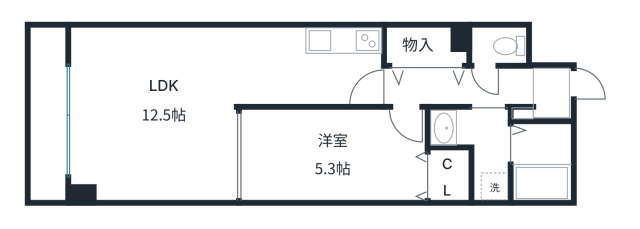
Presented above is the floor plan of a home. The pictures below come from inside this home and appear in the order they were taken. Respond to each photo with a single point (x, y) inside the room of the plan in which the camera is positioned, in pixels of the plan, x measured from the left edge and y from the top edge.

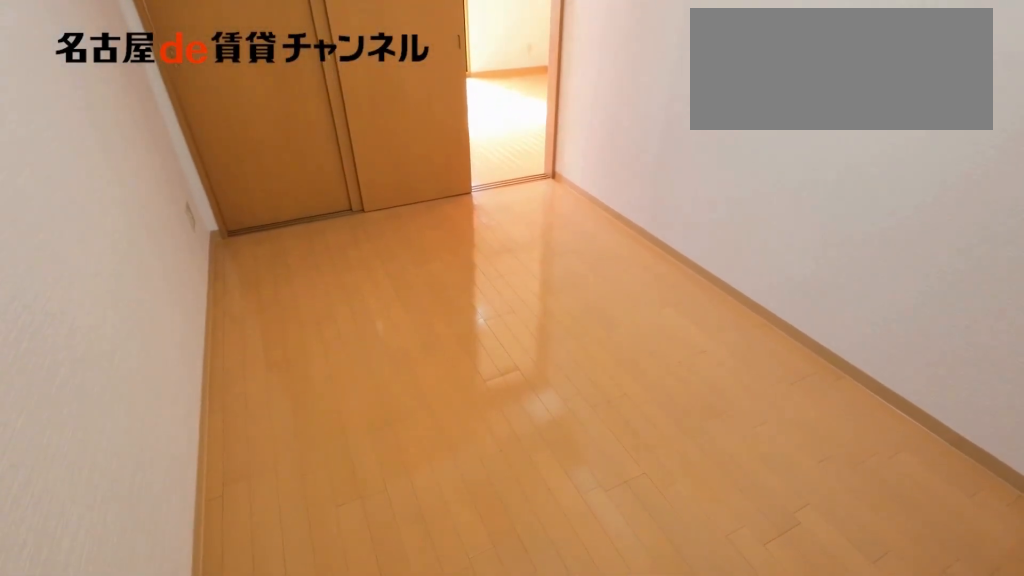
(333, 155)
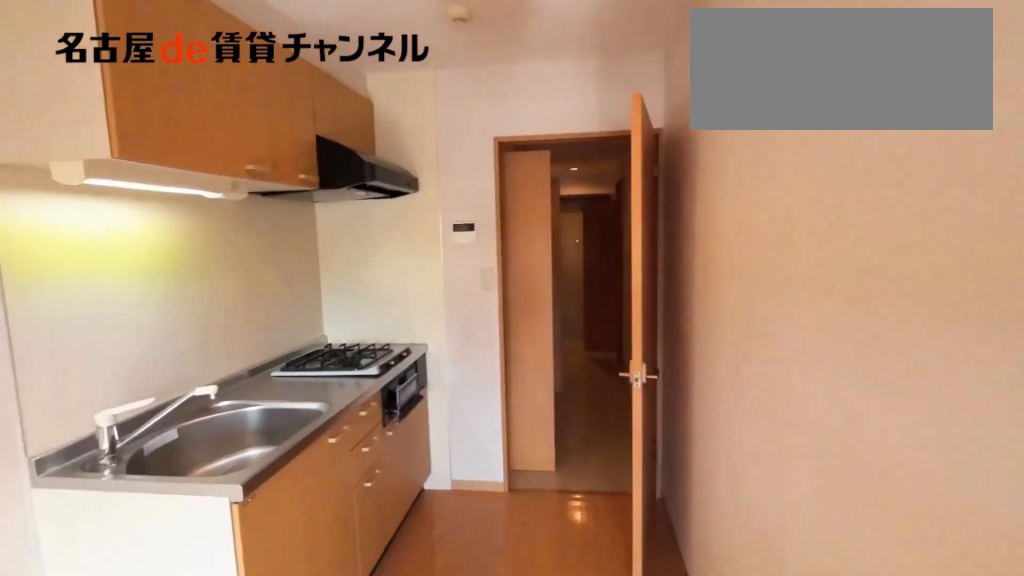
(307, 80)
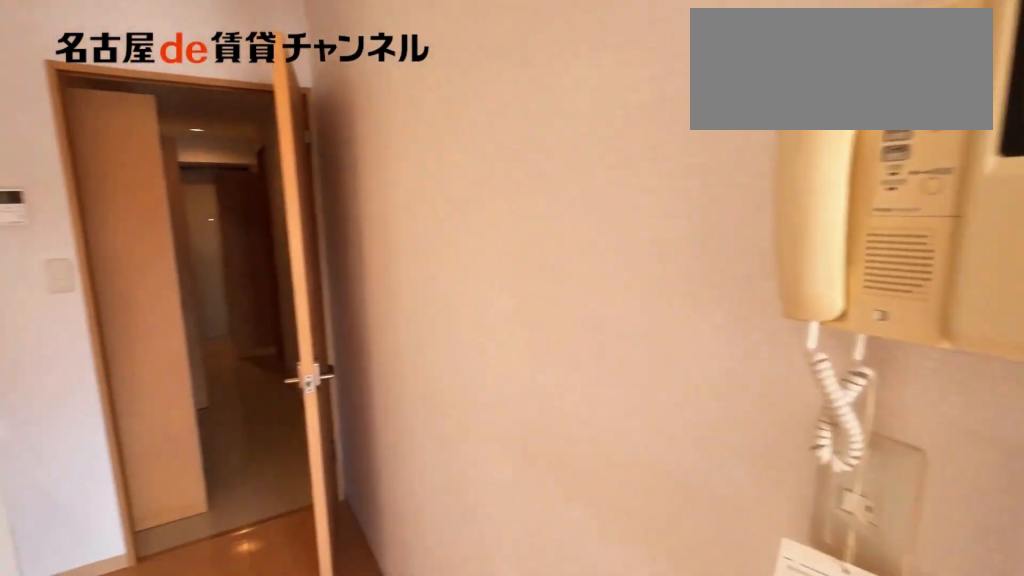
(307, 80)
